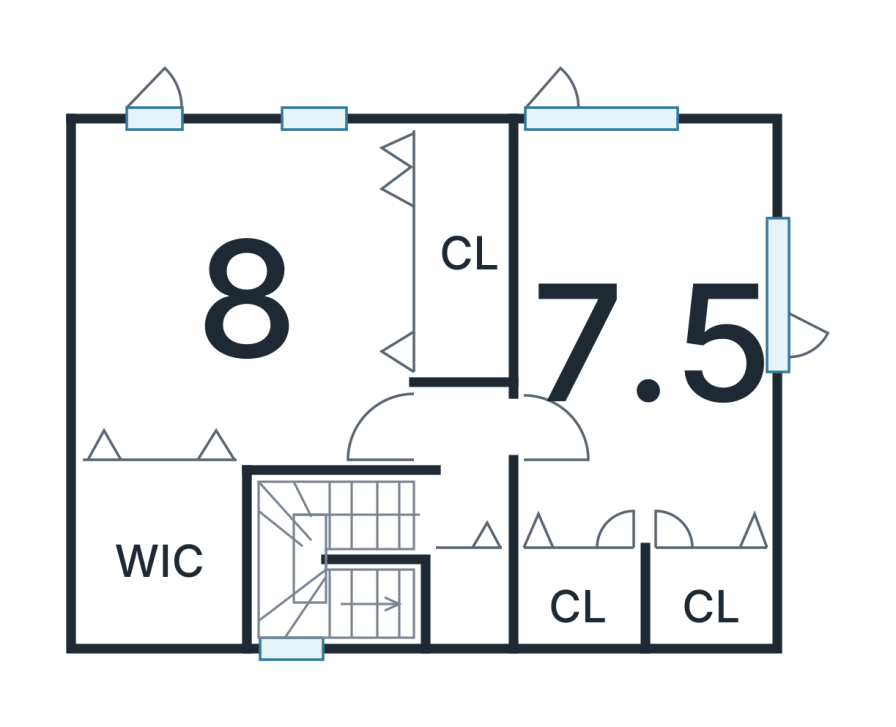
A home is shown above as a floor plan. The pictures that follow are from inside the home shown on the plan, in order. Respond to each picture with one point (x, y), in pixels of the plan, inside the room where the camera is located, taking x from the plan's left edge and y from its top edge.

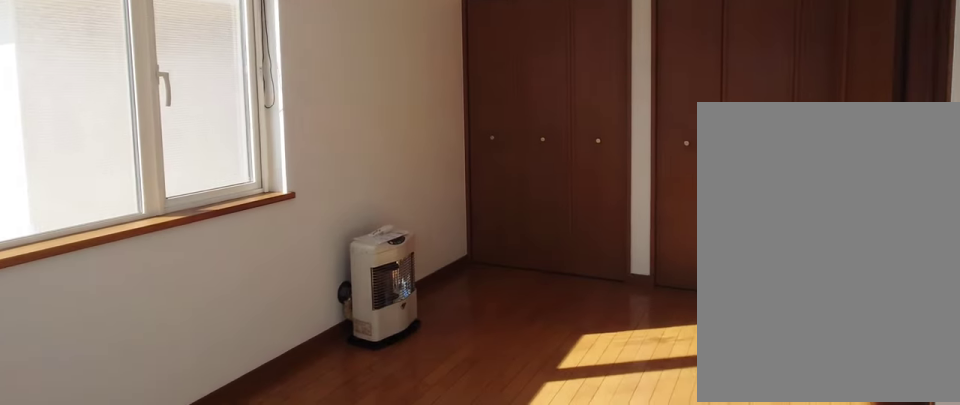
(631, 330)
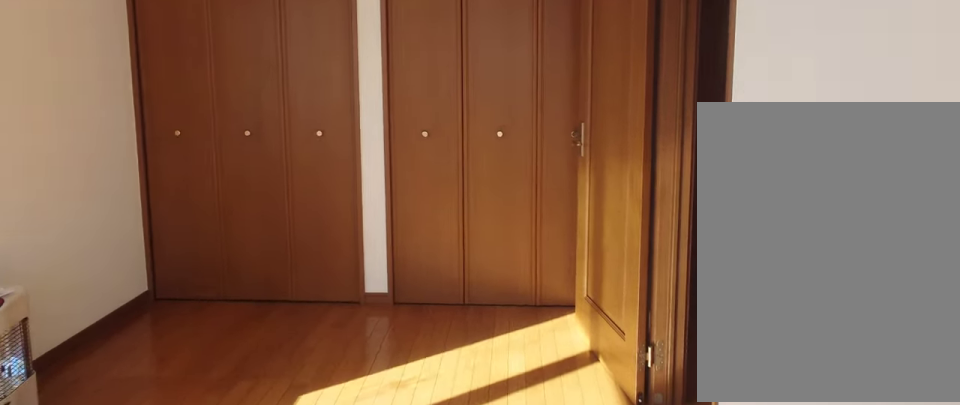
(631, 330)
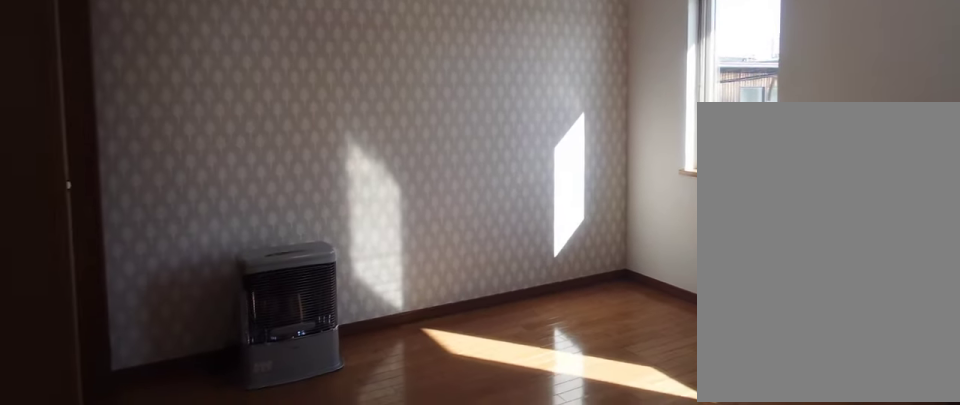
(241, 337)
